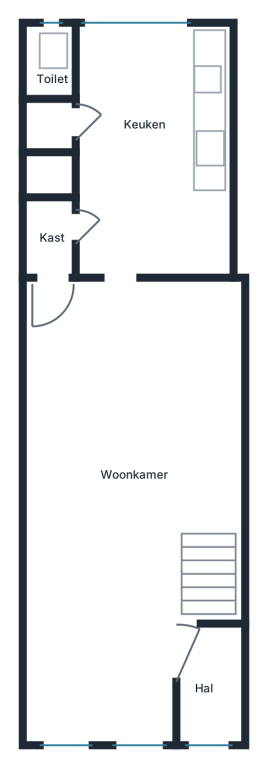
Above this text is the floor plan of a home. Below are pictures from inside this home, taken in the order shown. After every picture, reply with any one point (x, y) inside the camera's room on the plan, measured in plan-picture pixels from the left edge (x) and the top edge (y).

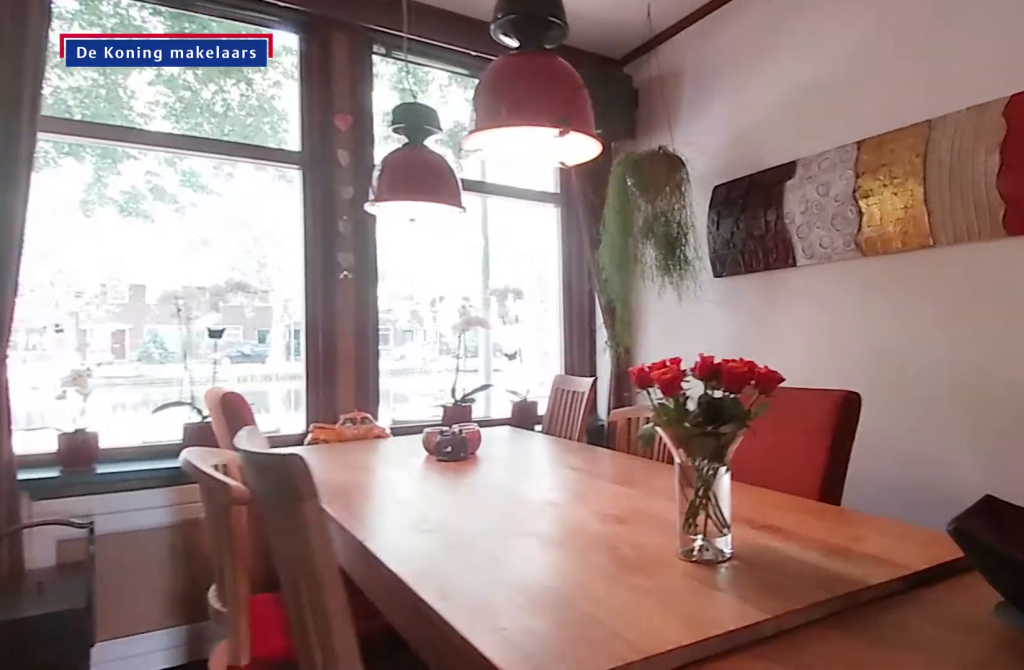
(114, 547)
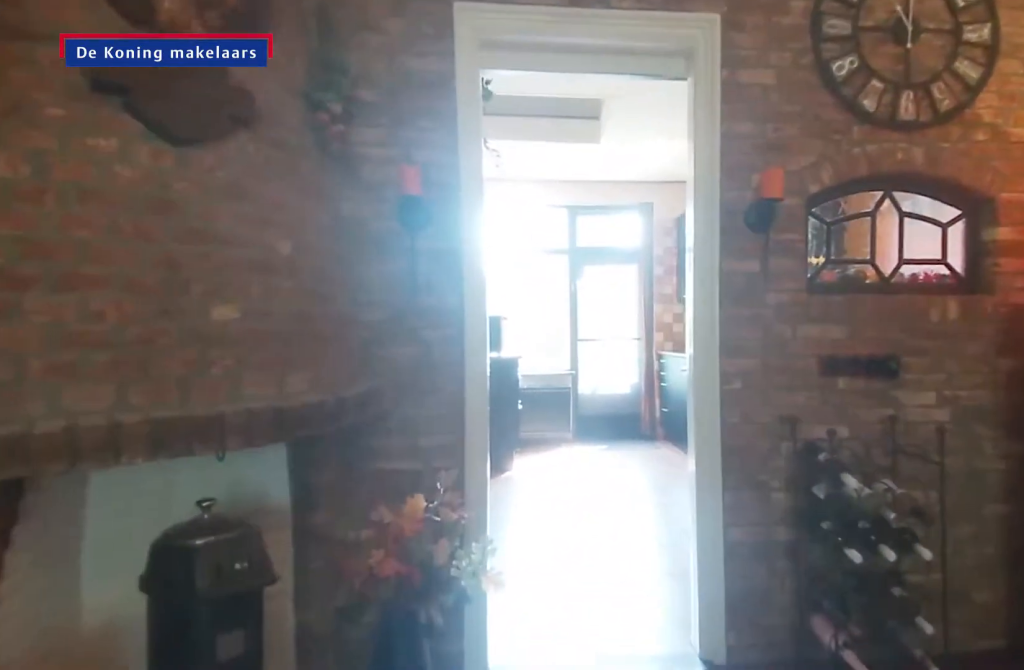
(114, 547)
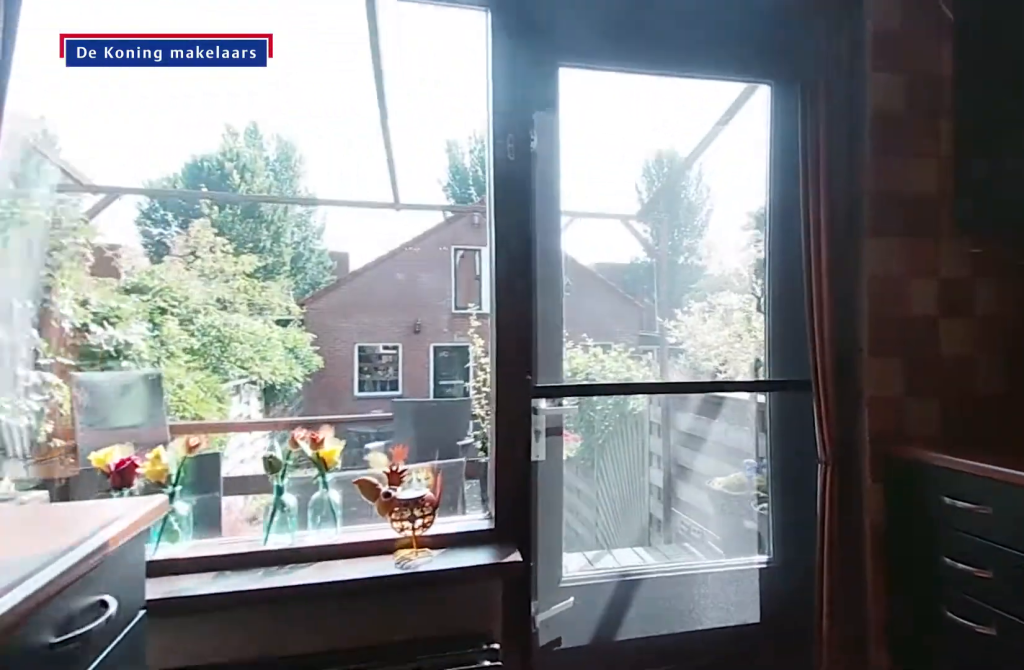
(122, 94)
